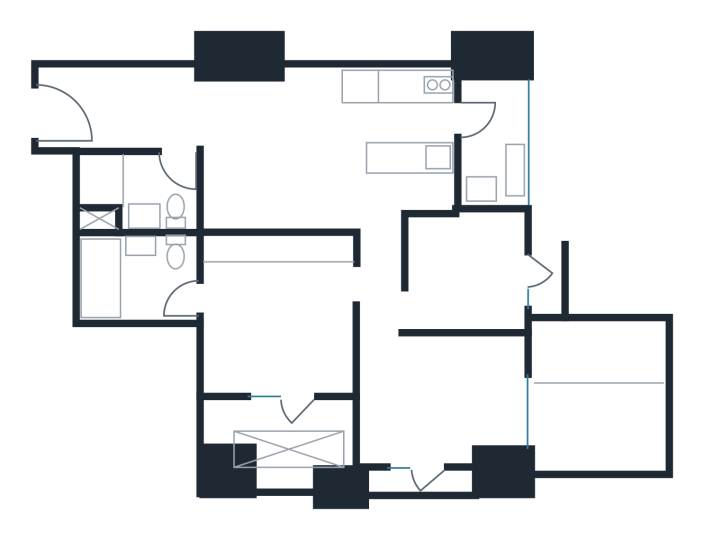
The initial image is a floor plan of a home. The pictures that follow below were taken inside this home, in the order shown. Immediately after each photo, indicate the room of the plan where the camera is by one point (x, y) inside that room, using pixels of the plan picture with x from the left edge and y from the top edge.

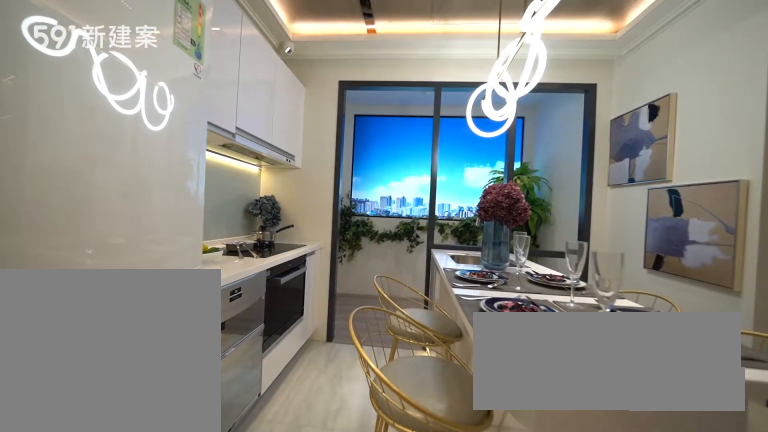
(398, 142)
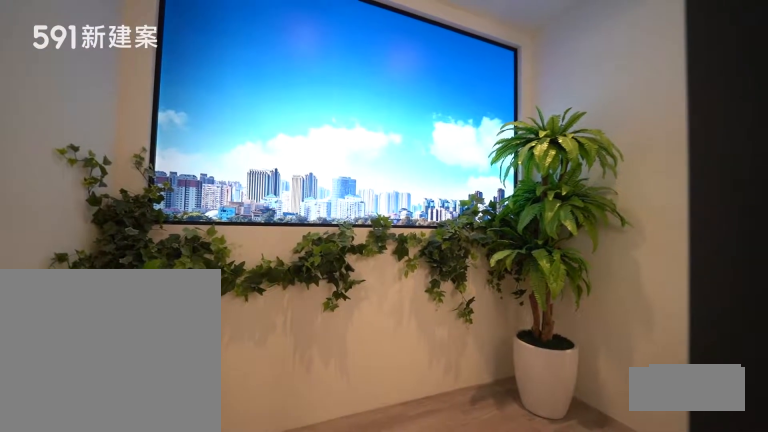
(497, 145)
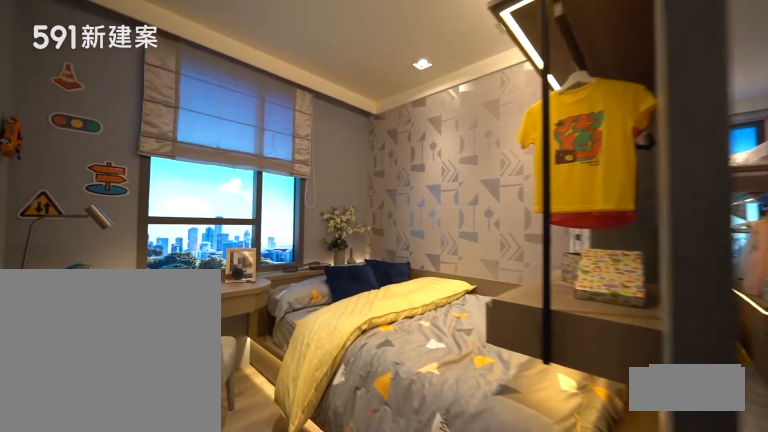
(471, 272)
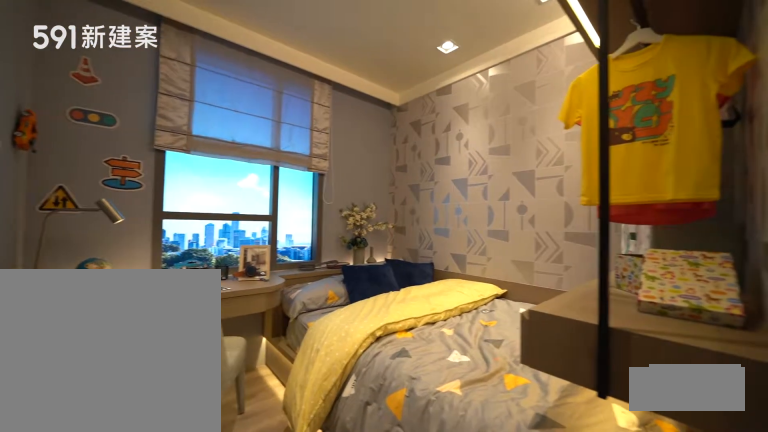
(471, 272)
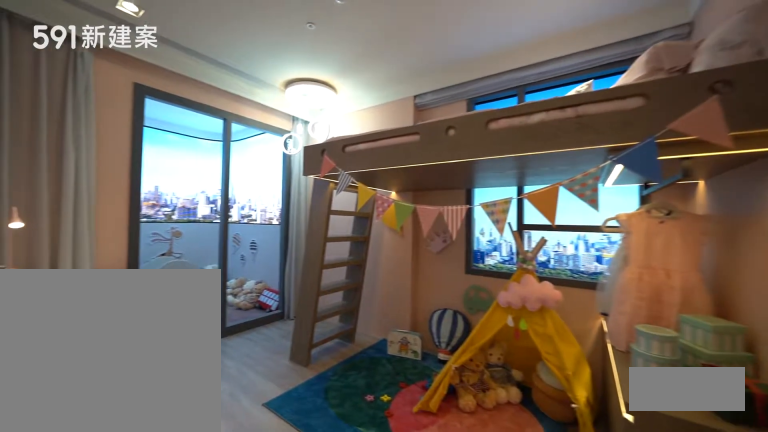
(444, 402)
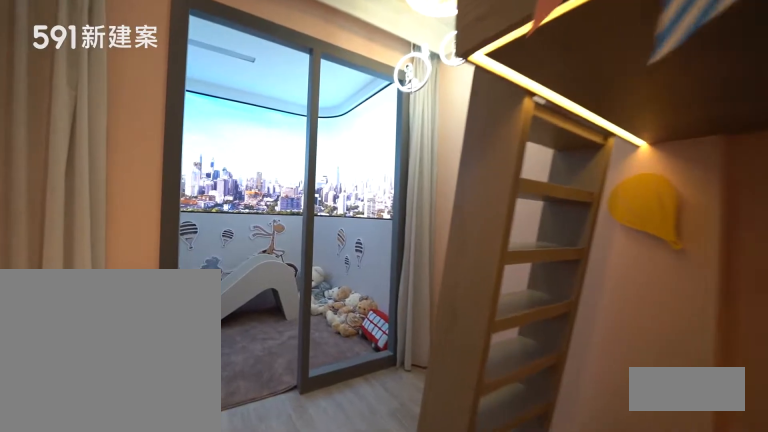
(444, 402)
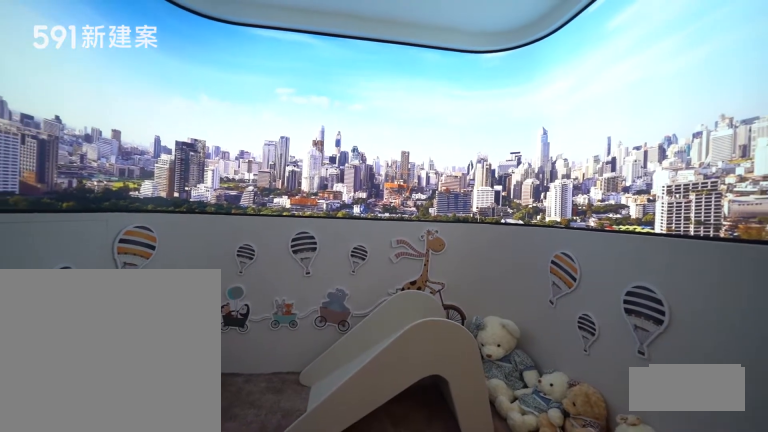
(602, 398)
